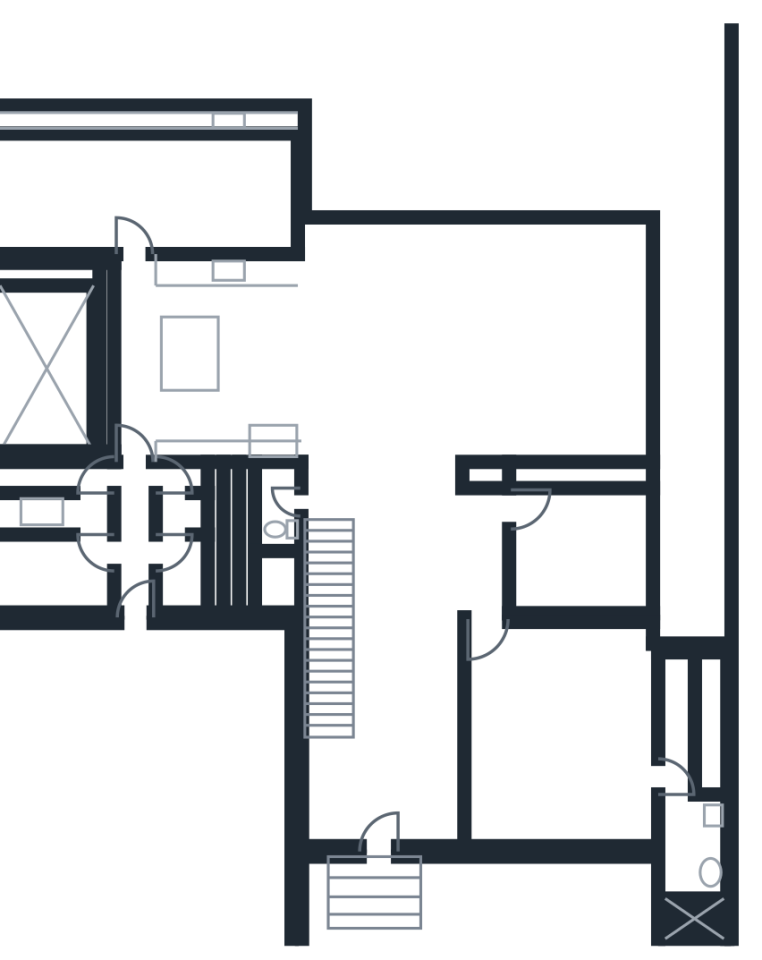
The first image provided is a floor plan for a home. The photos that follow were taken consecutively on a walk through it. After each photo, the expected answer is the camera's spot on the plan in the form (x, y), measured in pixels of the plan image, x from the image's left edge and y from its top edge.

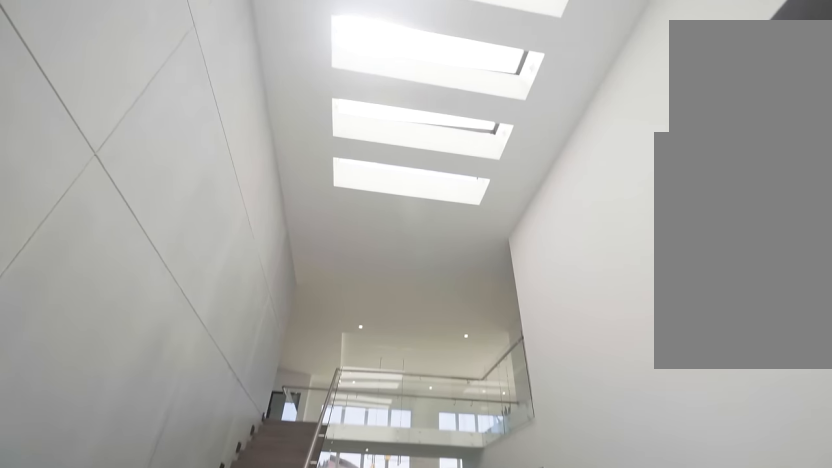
(385, 840)
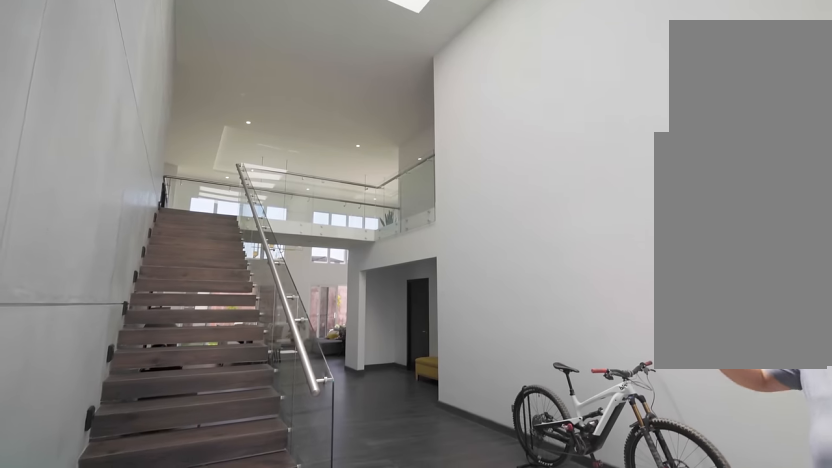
(384, 825)
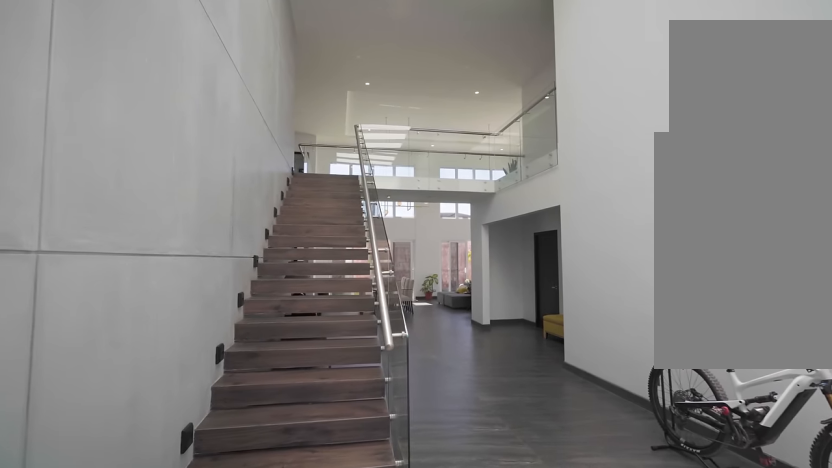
(384, 826)
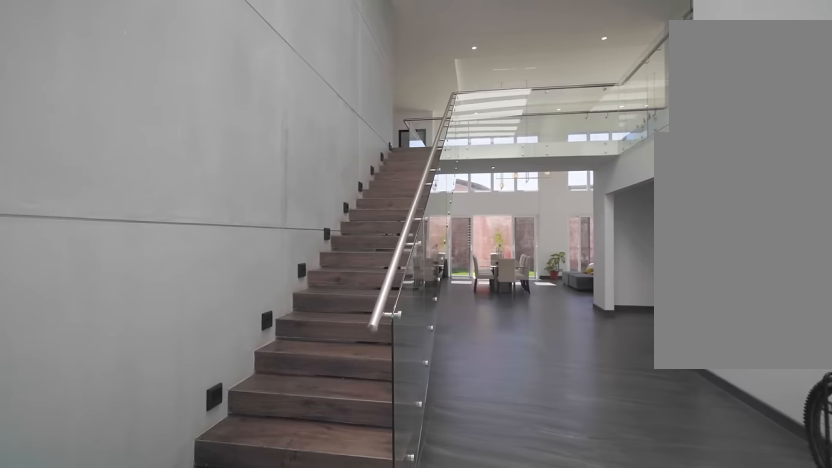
(384, 823)
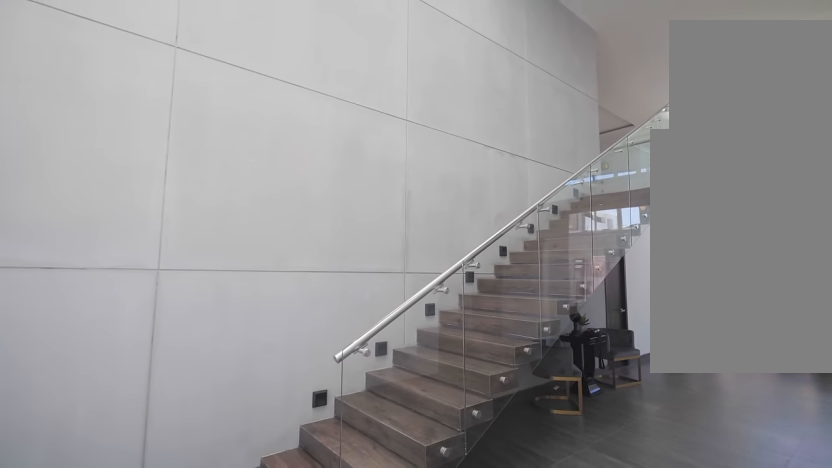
(387, 809)
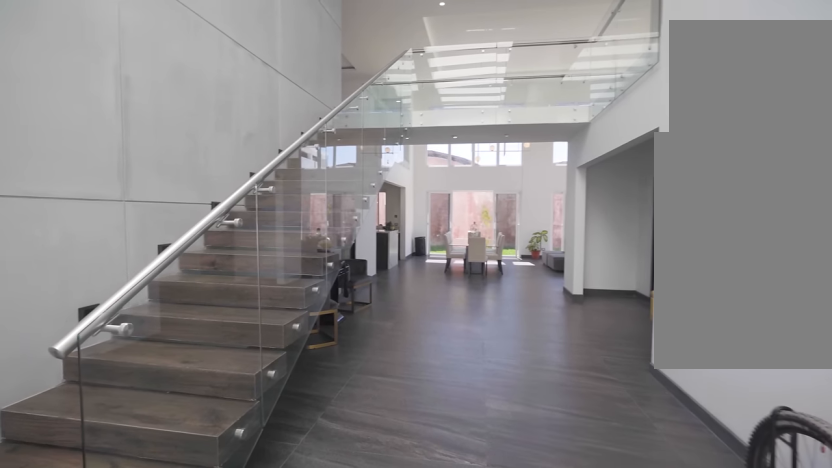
(411, 803)
